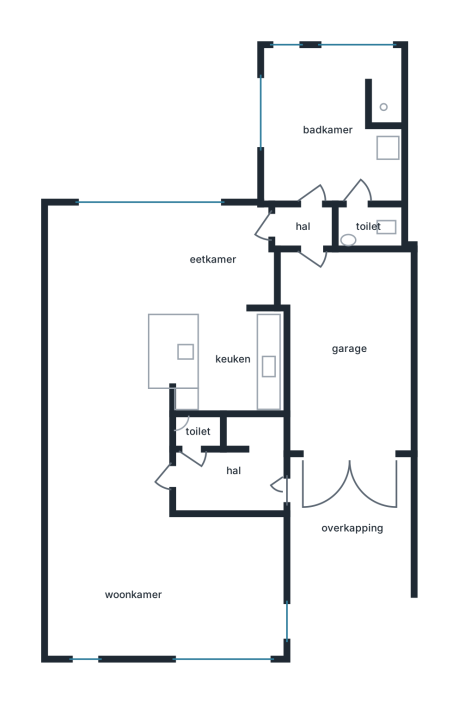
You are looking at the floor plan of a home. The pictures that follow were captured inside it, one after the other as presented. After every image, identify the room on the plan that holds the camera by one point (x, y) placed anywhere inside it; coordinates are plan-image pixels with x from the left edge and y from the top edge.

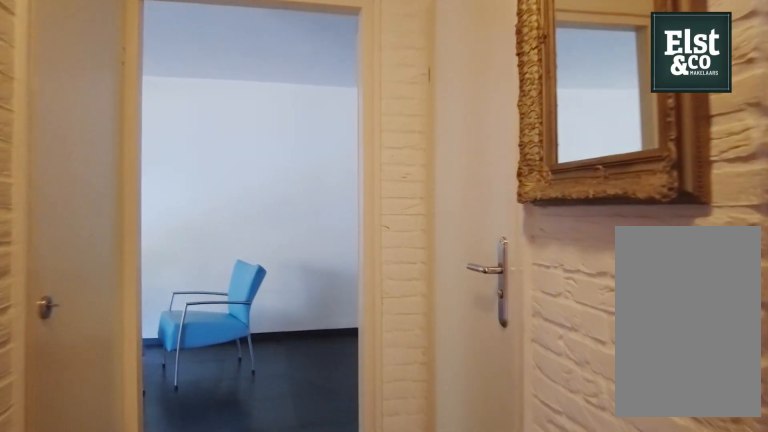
(227, 481)
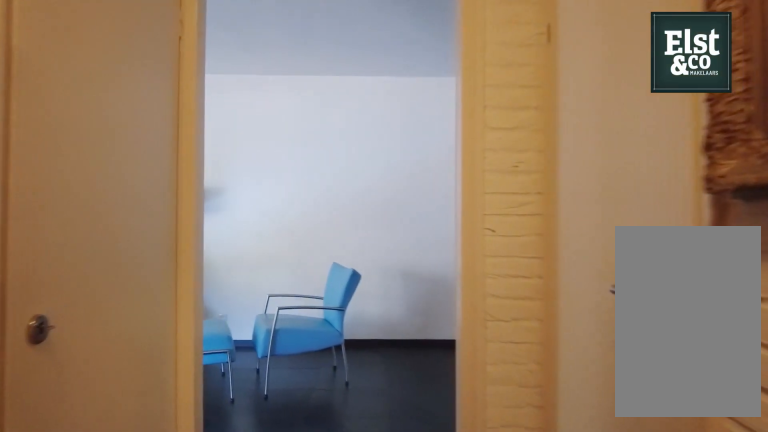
(227, 481)
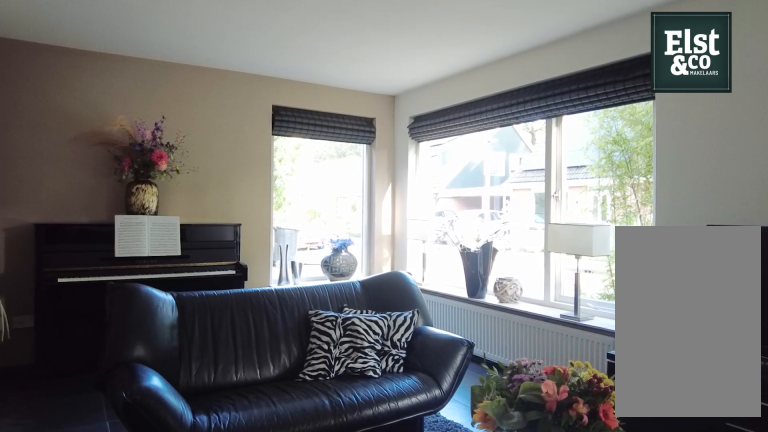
(164, 538)
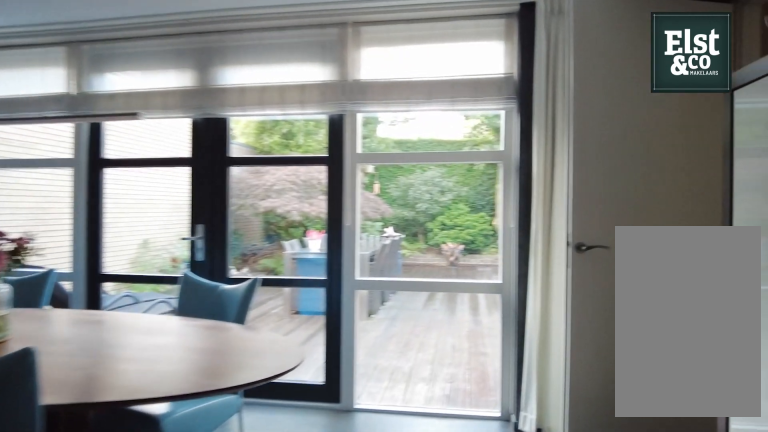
(165, 310)
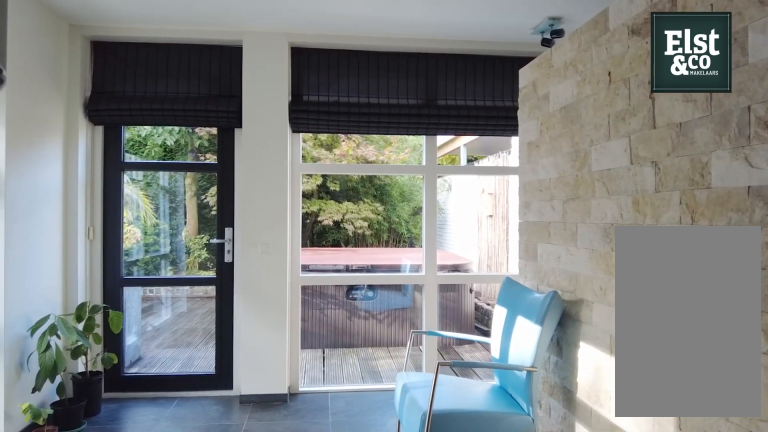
(332, 125)
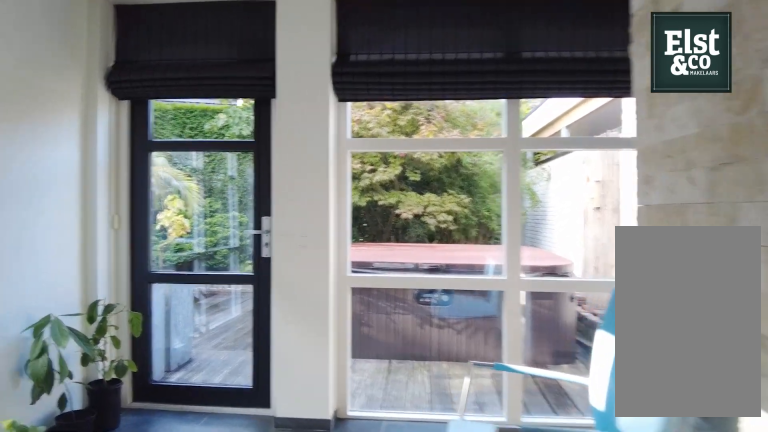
(332, 125)
